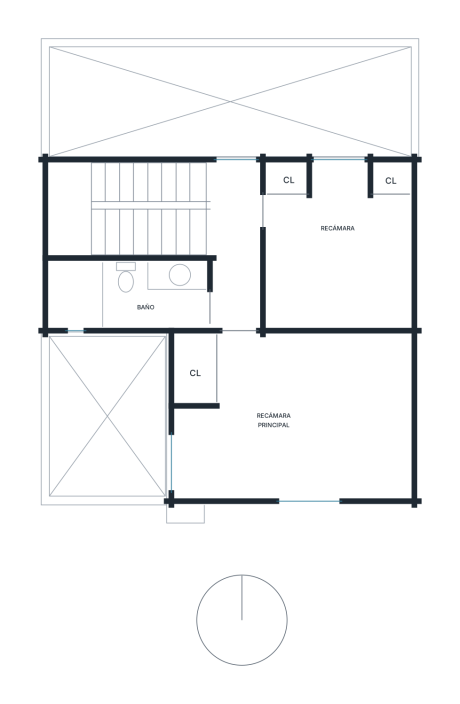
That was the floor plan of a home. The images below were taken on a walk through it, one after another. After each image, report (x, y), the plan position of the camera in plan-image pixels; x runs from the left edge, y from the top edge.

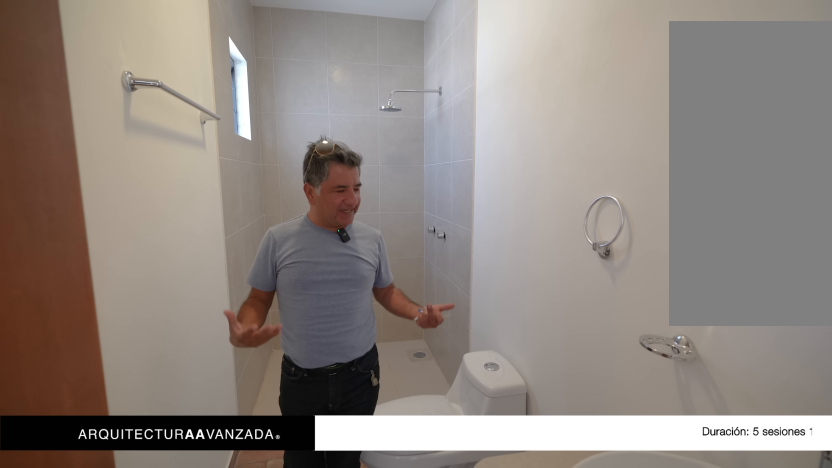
(182, 305)
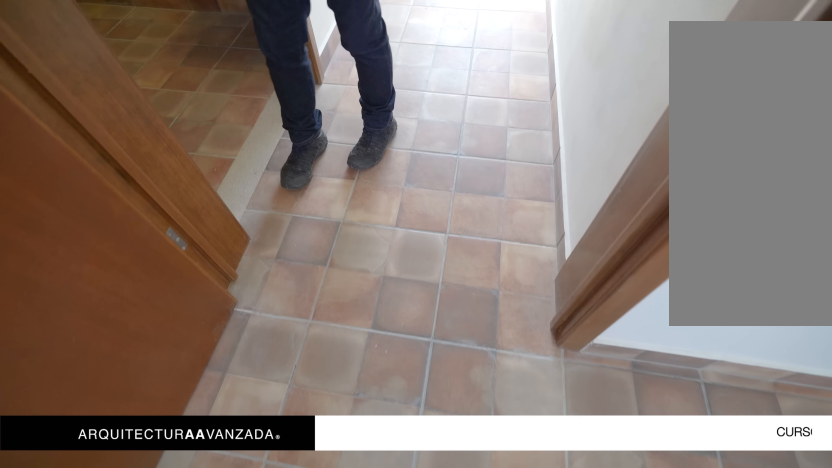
(234, 303)
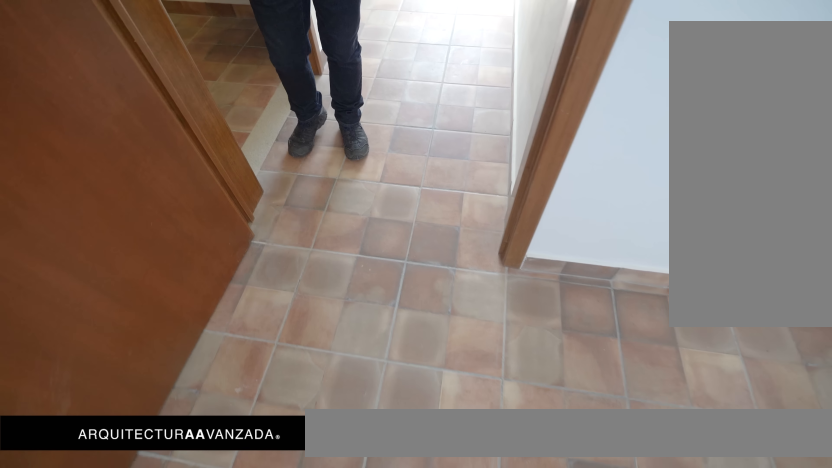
(239, 303)
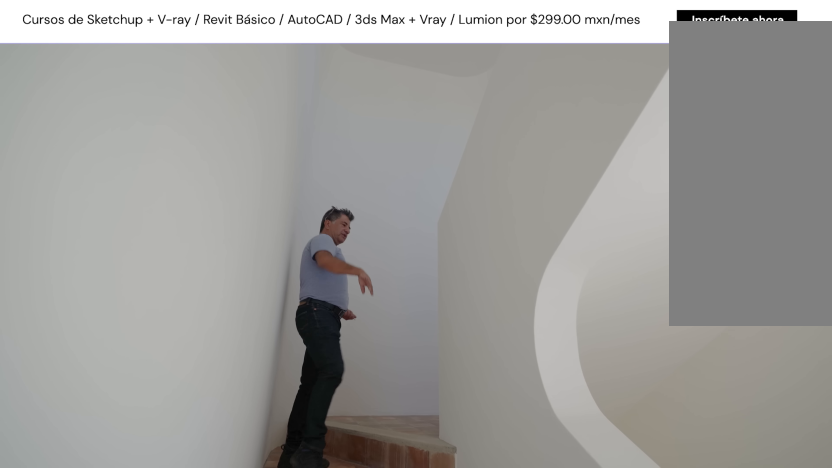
(226, 229)
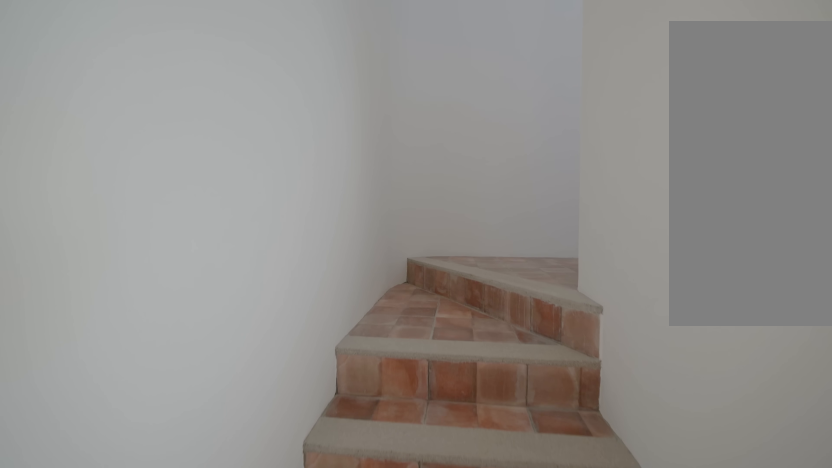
(198, 231)
